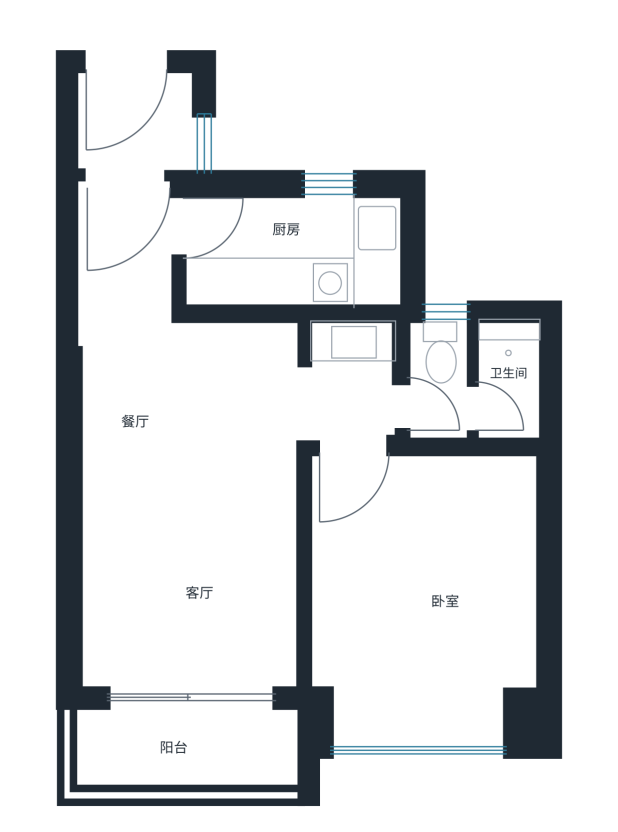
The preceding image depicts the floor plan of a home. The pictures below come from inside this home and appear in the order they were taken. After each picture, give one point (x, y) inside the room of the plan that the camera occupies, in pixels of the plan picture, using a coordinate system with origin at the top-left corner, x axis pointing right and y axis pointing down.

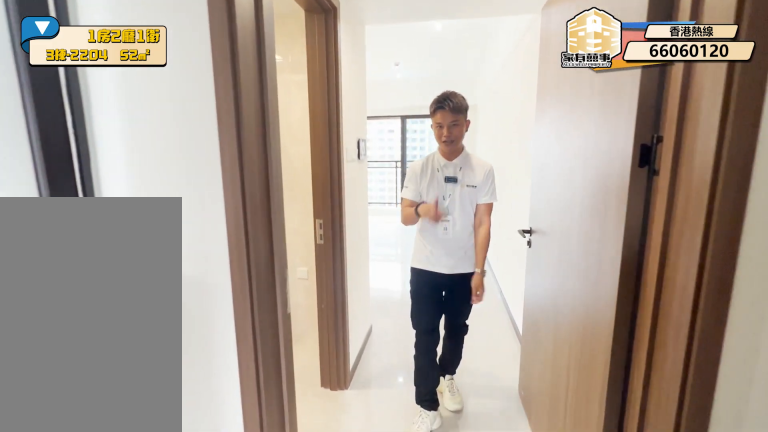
(116, 268)
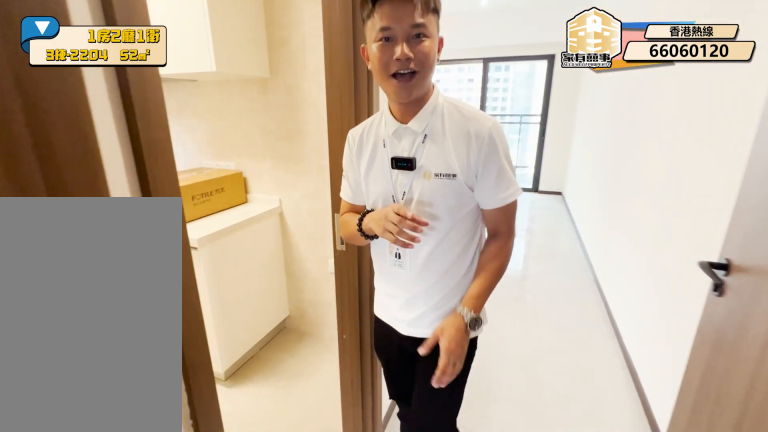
(125, 268)
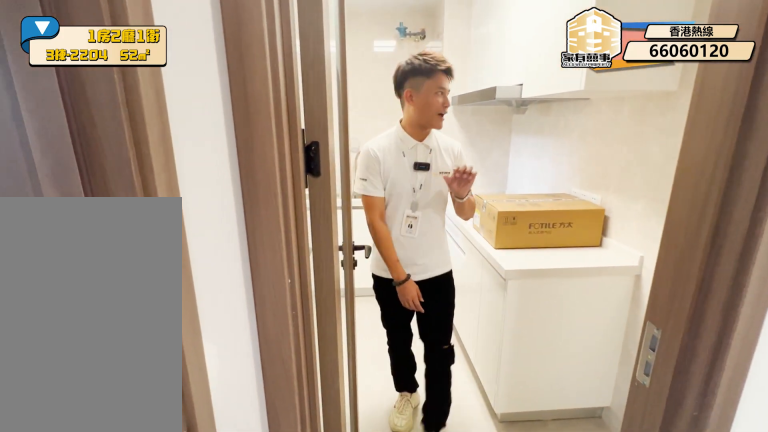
(275, 247)
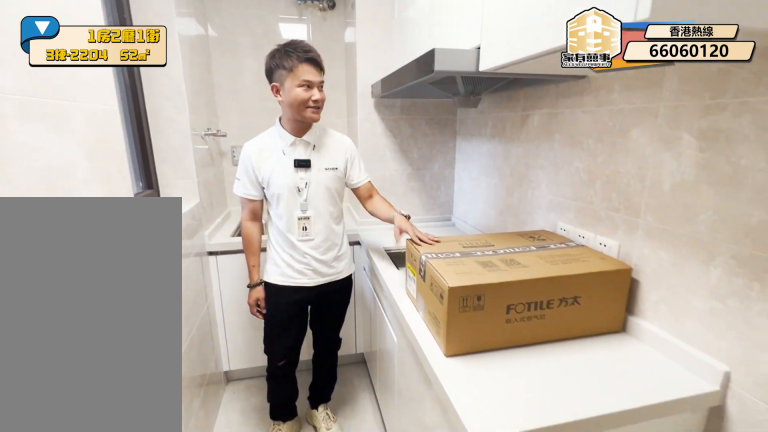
(275, 243)
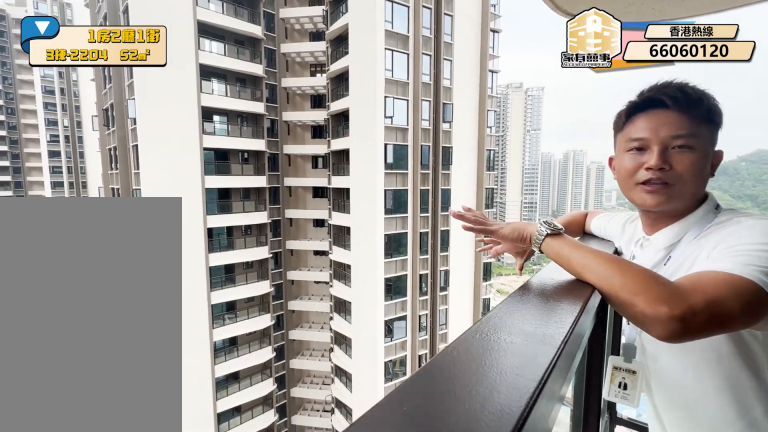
(158, 757)
